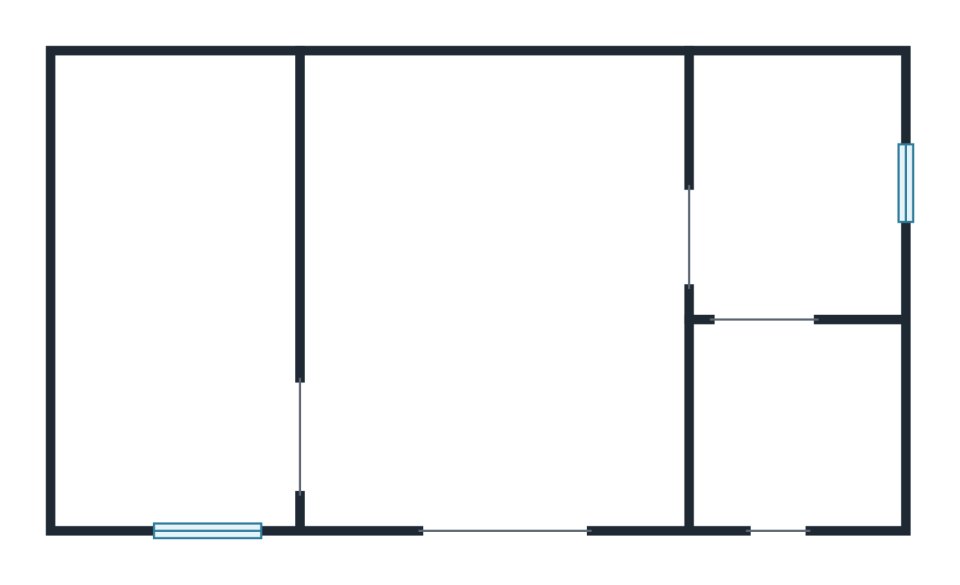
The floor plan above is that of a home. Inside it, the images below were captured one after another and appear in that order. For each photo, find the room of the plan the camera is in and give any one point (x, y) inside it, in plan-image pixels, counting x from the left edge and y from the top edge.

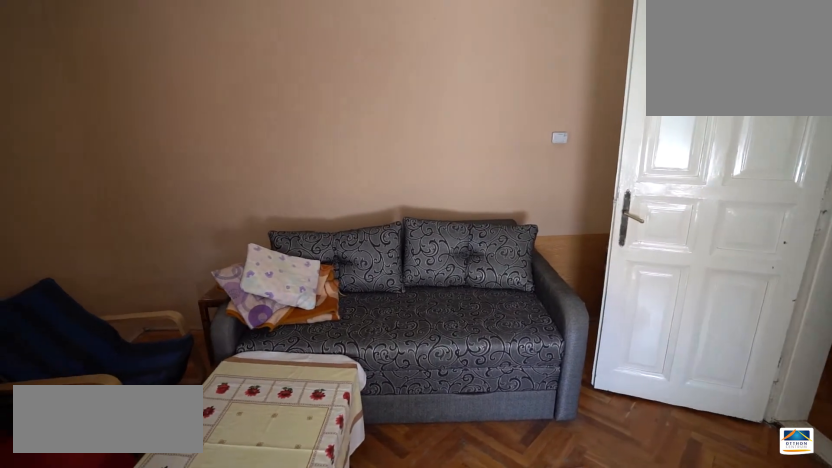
(492, 292)
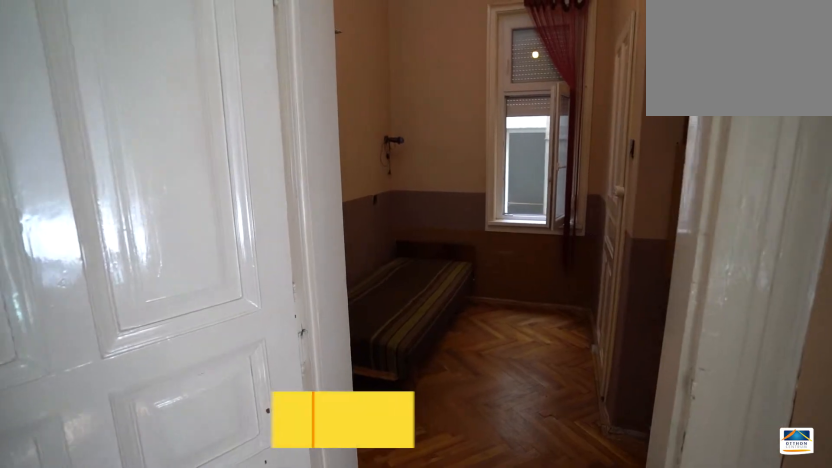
(794, 187)
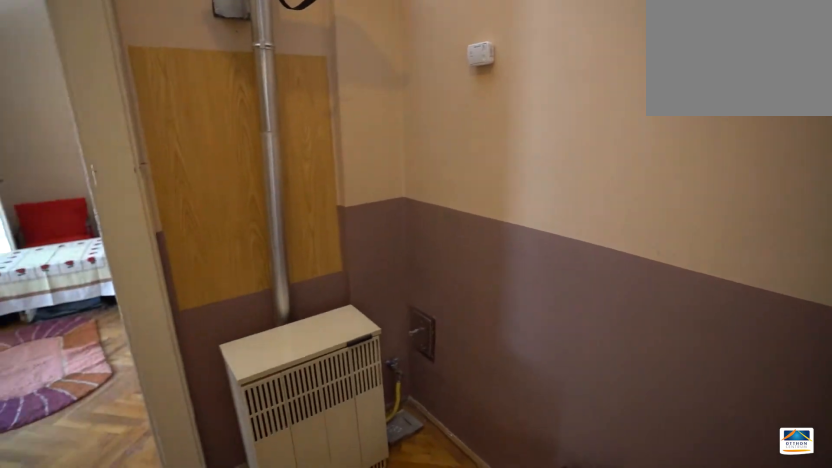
(794, 187)
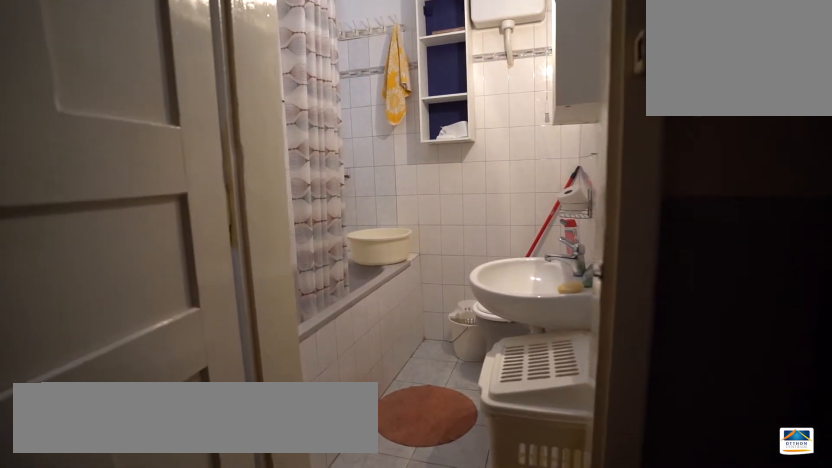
(794, 433)
